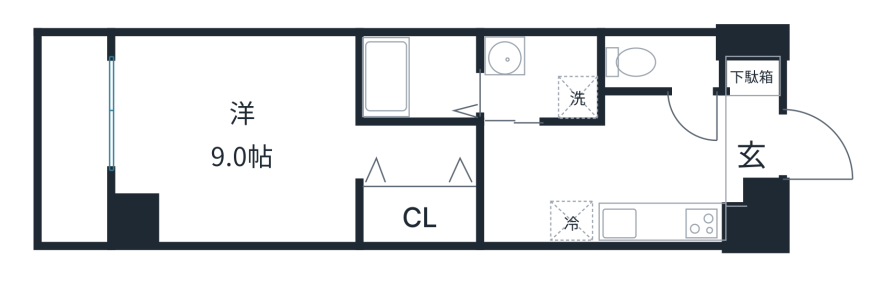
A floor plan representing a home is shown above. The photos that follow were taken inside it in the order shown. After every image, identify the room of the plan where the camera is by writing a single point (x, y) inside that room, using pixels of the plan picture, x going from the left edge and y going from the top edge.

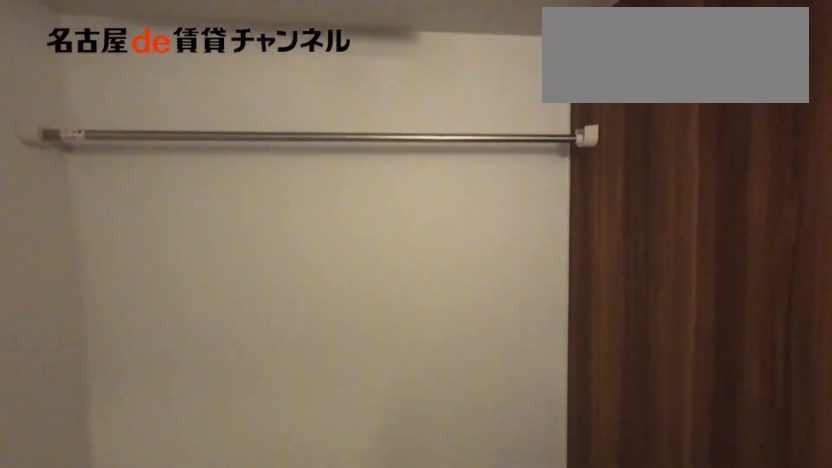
(419, 76)
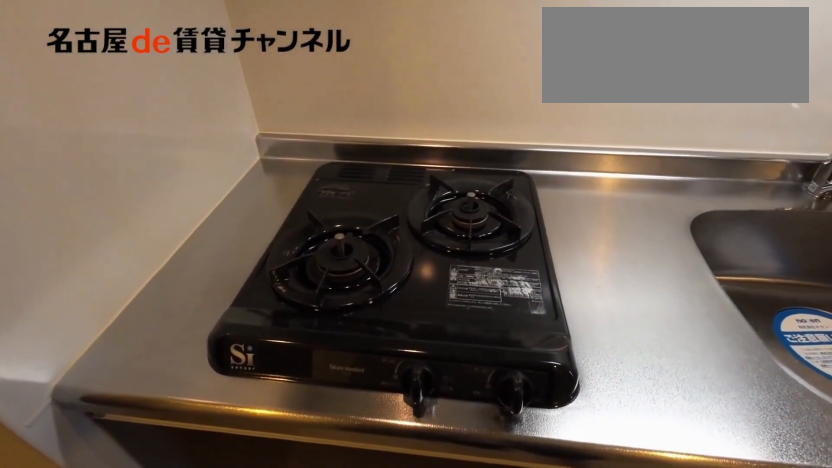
(640, 220)
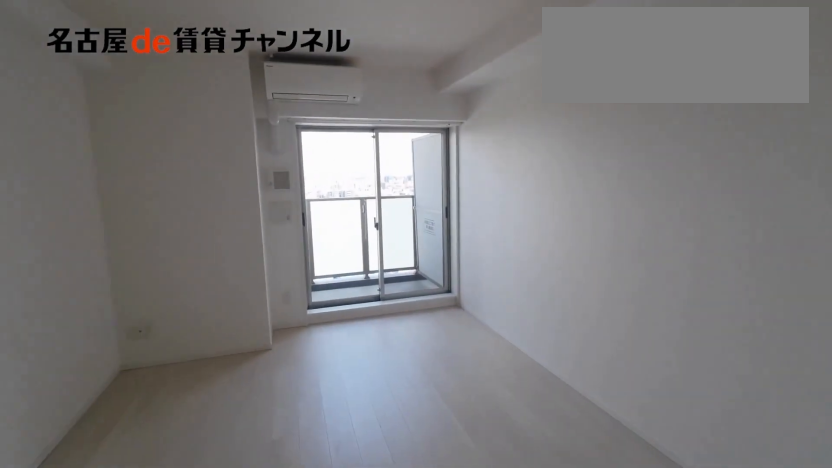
(231, 139)
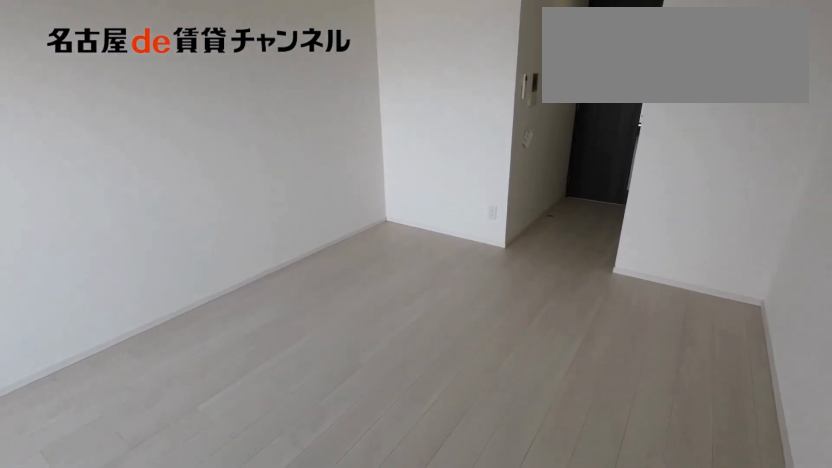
(231, 139)
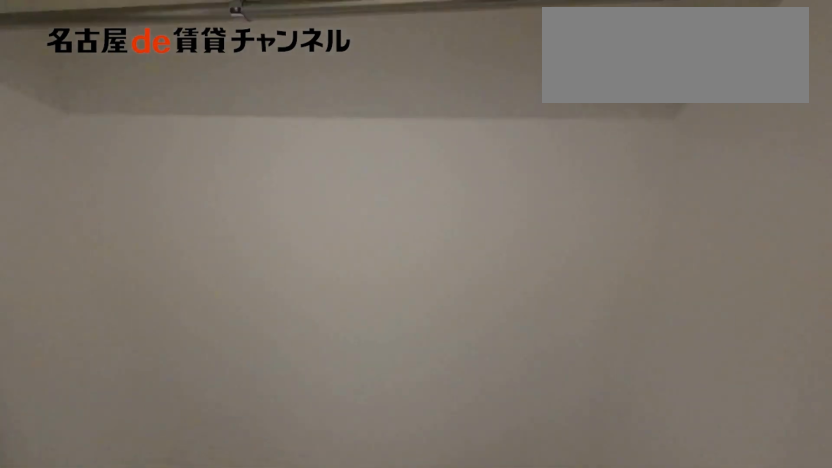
(421, 214)
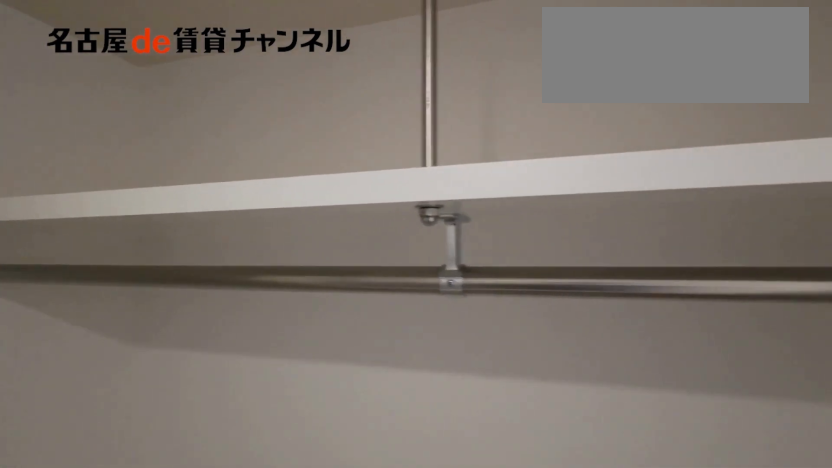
(421, 214)
